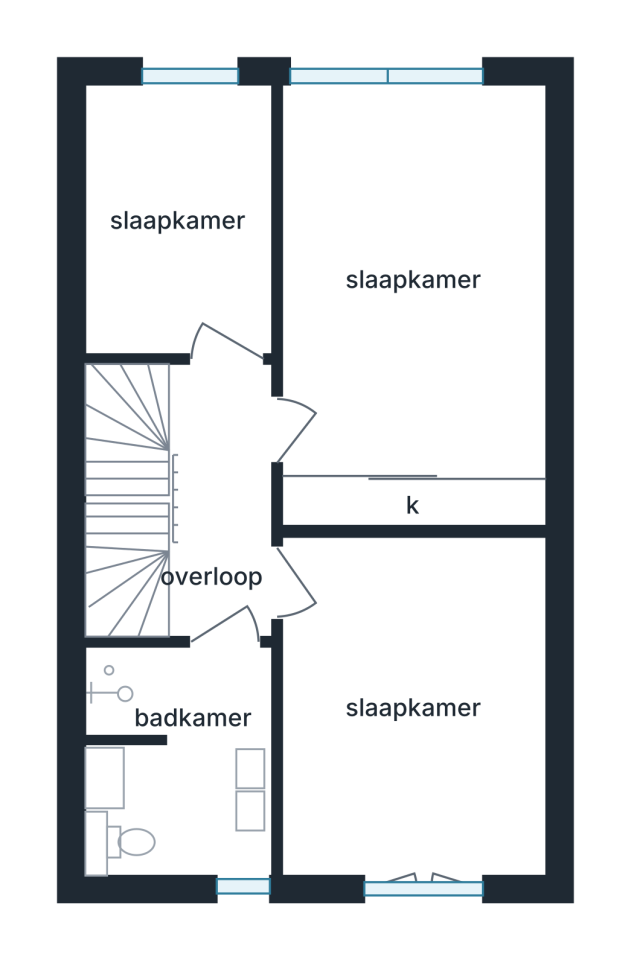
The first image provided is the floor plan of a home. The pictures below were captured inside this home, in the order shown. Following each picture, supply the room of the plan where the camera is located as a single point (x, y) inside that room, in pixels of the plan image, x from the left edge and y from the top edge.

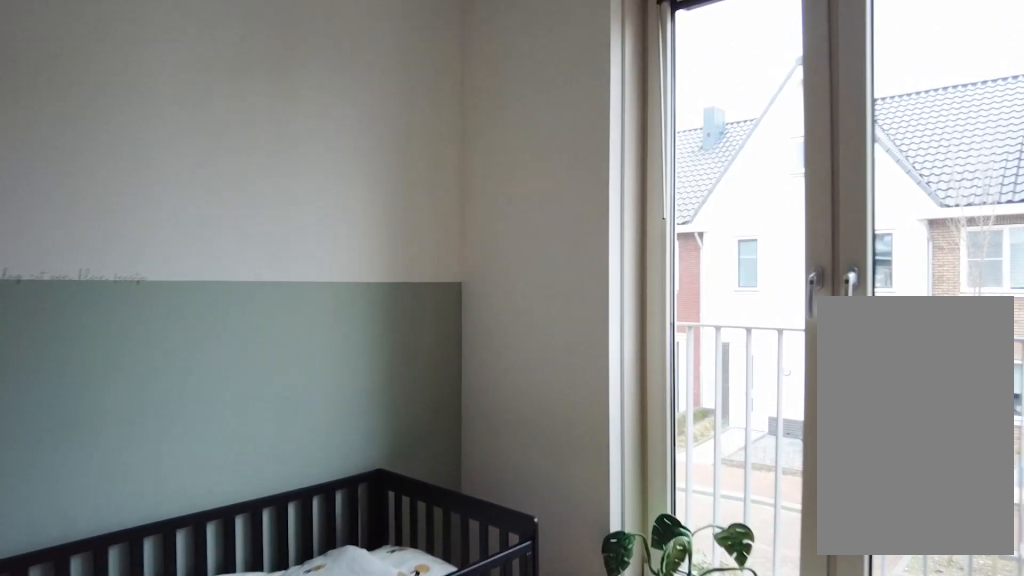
(415, 708)
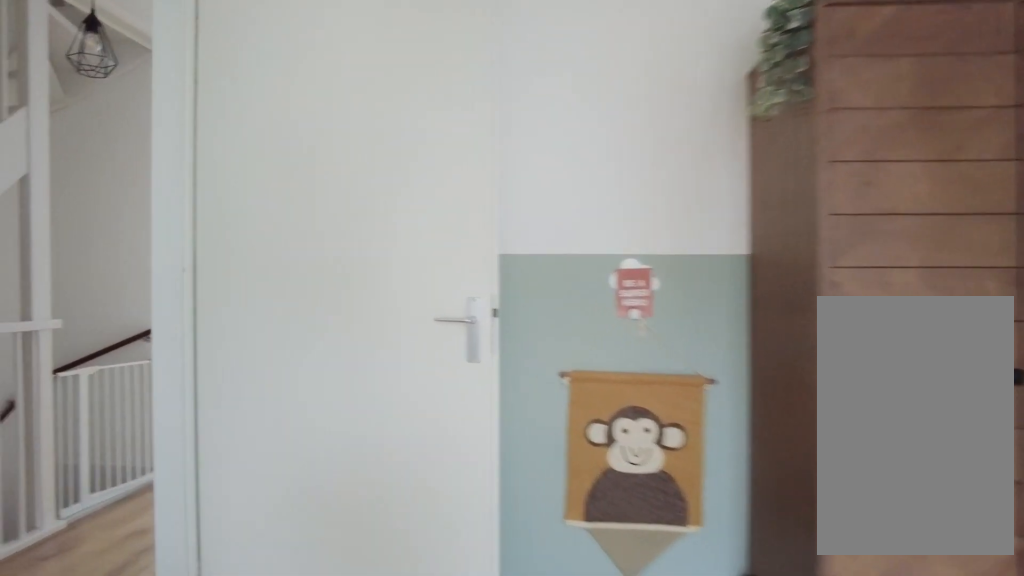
(415, 708)
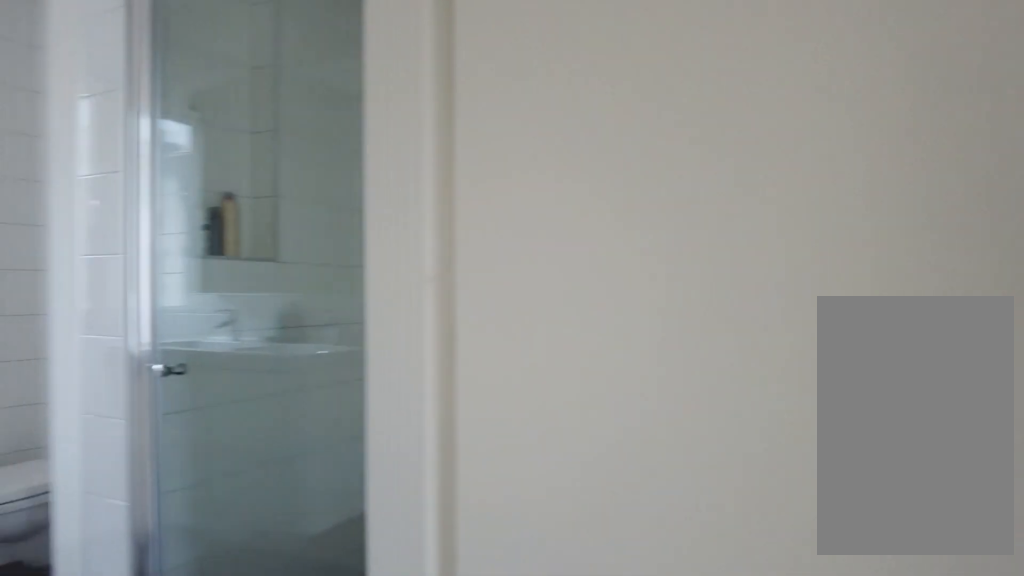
(221, 502)
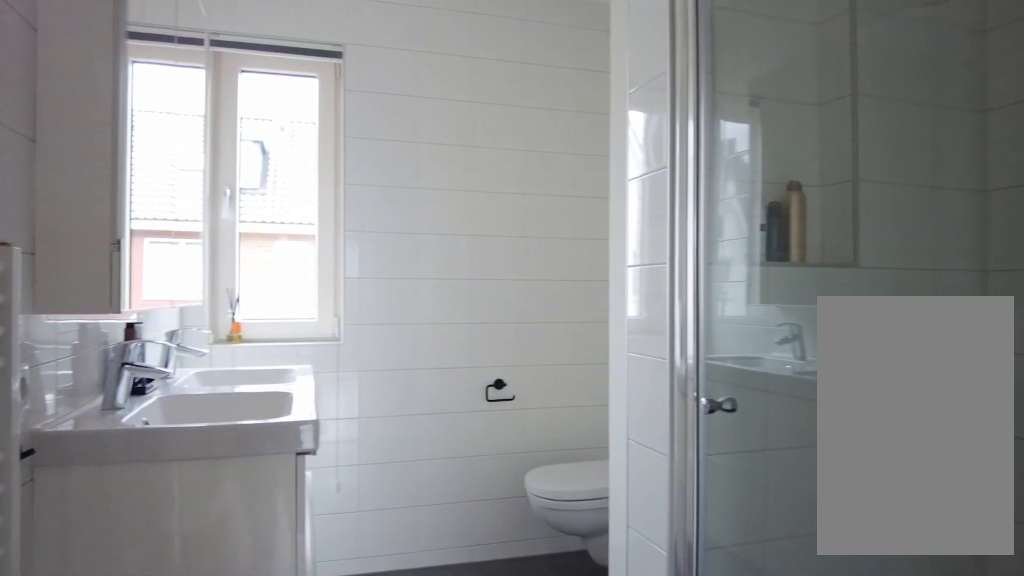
(179, 761)
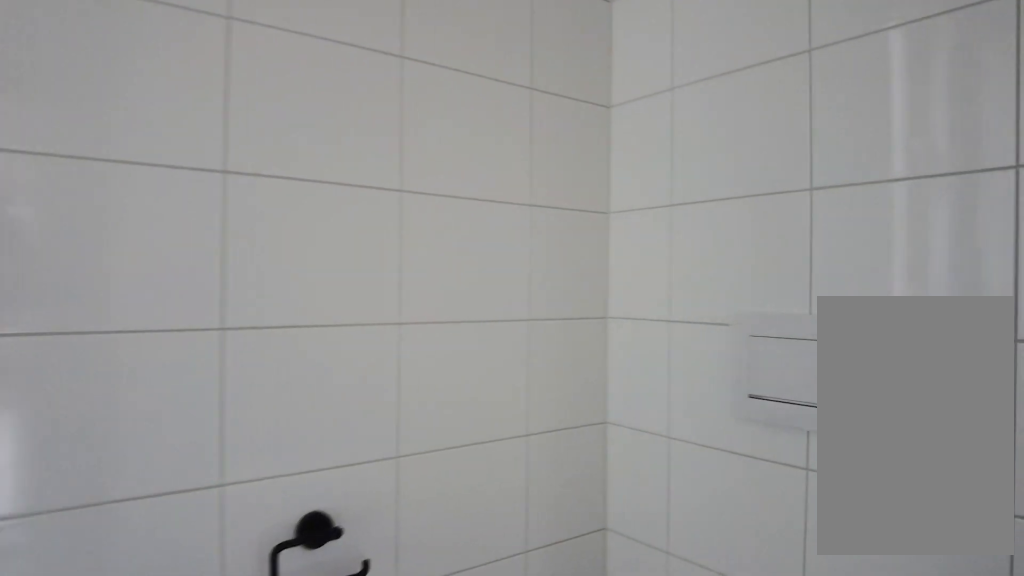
(179, 761)
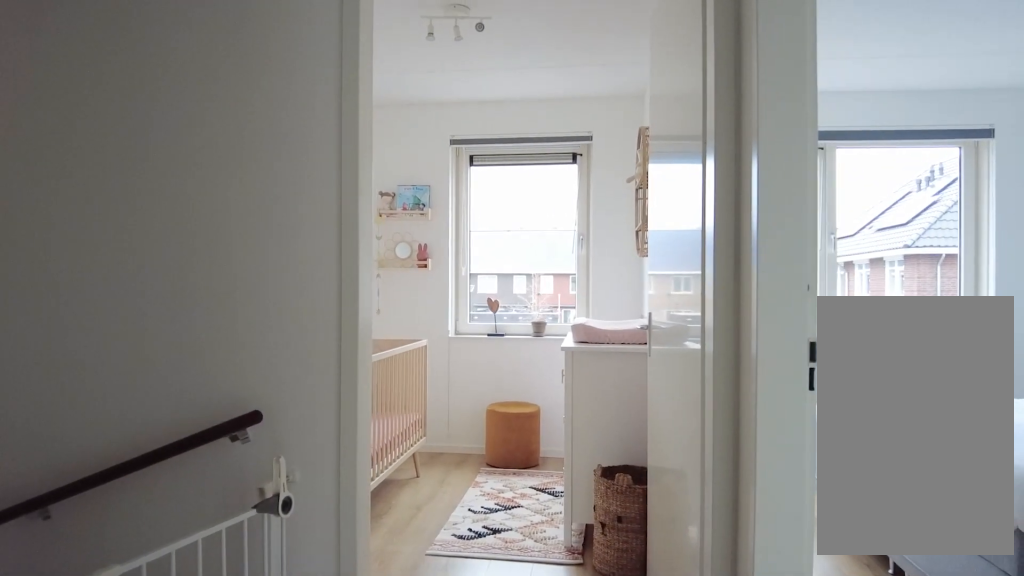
(219, 596)
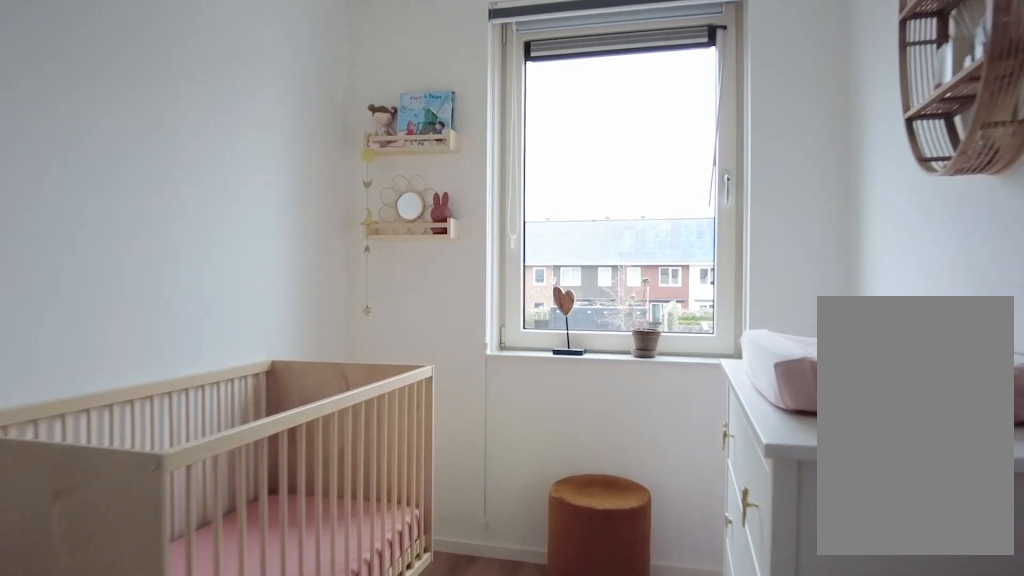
(178, 218)
